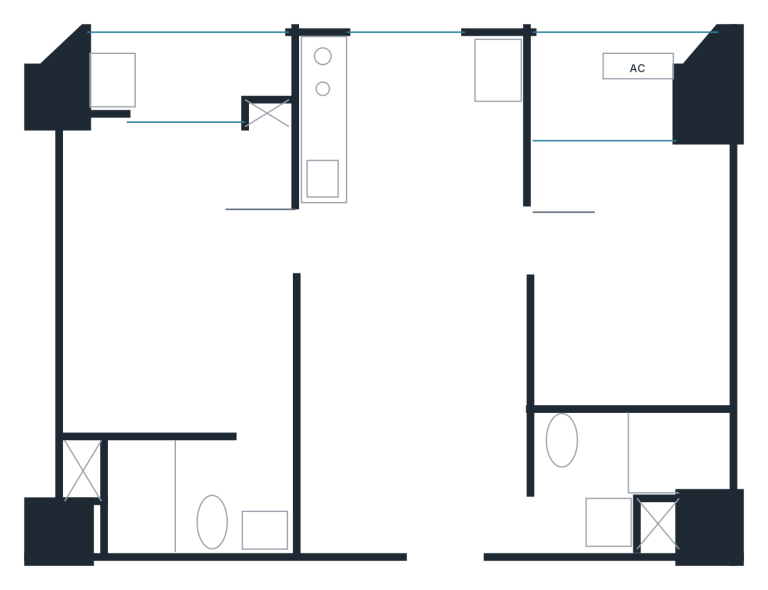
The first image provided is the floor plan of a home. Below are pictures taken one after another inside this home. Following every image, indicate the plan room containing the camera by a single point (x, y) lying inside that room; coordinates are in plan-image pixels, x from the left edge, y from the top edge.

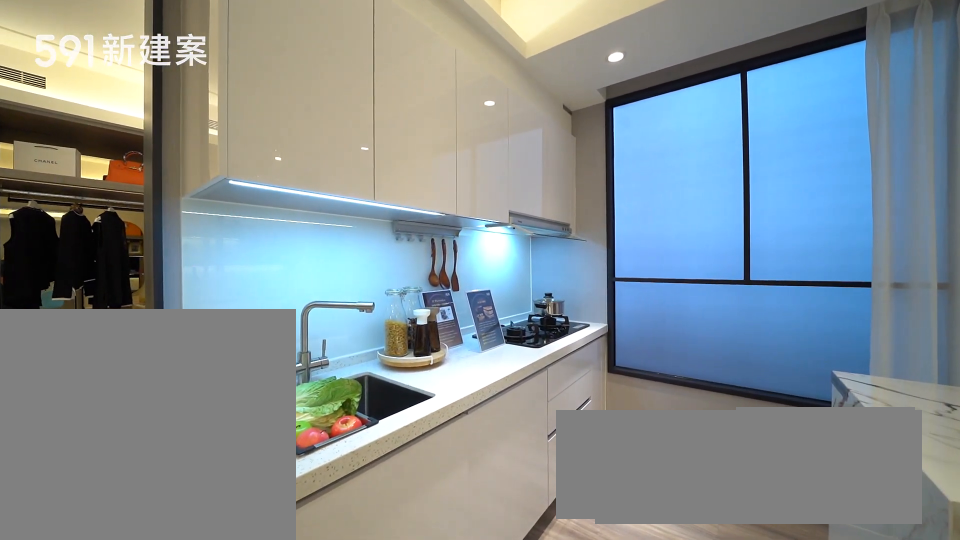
(339, 114)
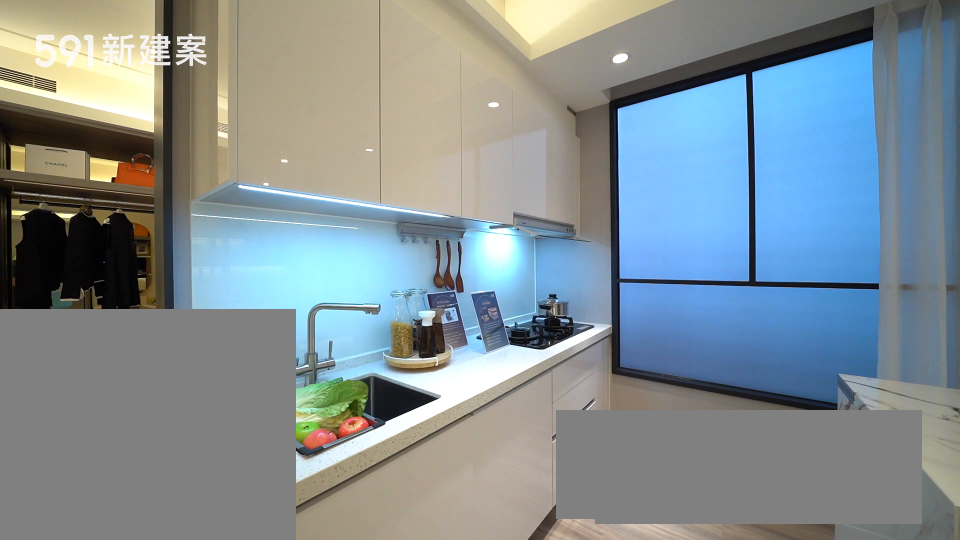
(339, 114)
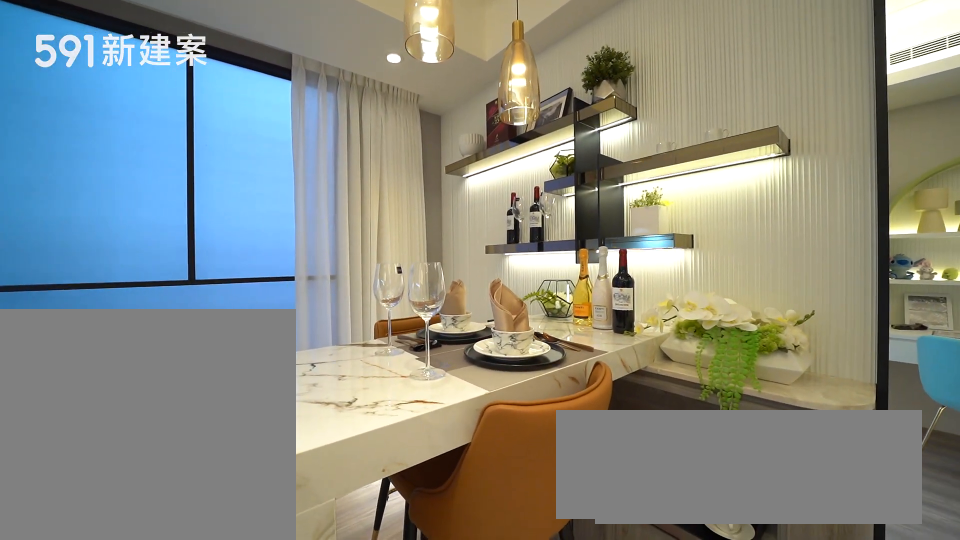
(462, 145)
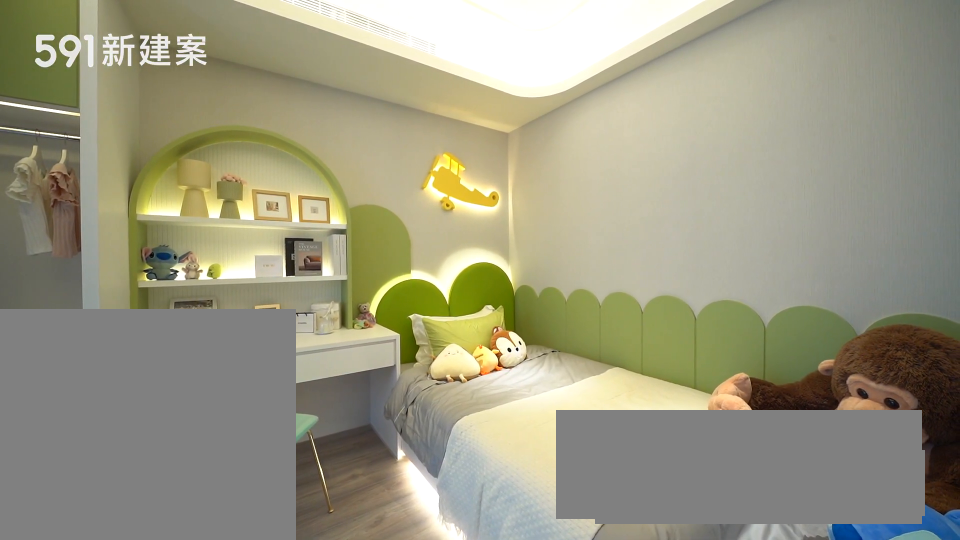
(629, 274)
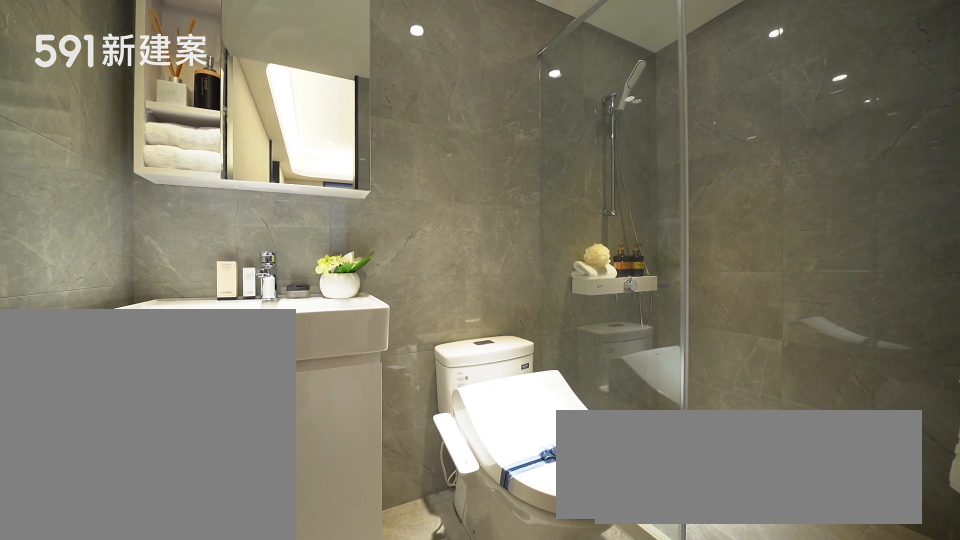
(198, 497)
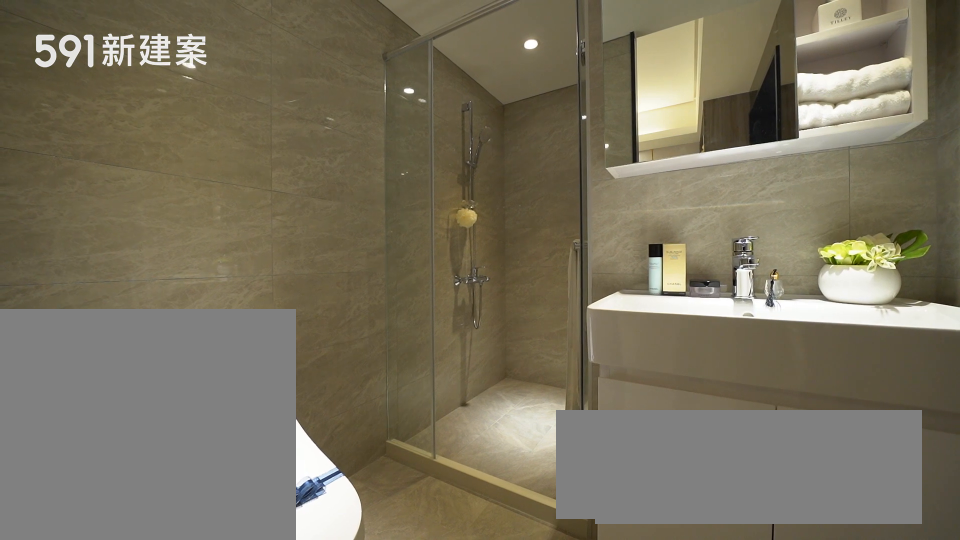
(635, 481)
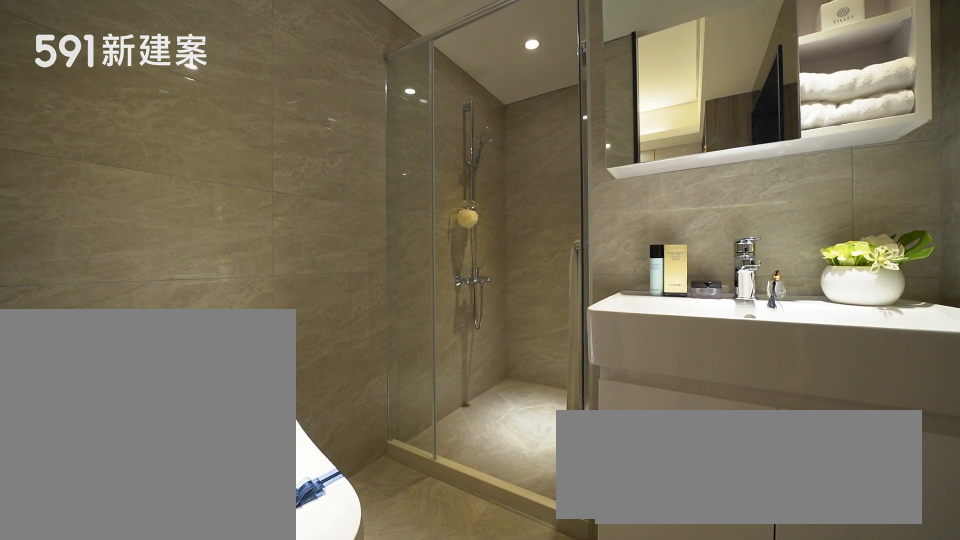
(635, 481)
